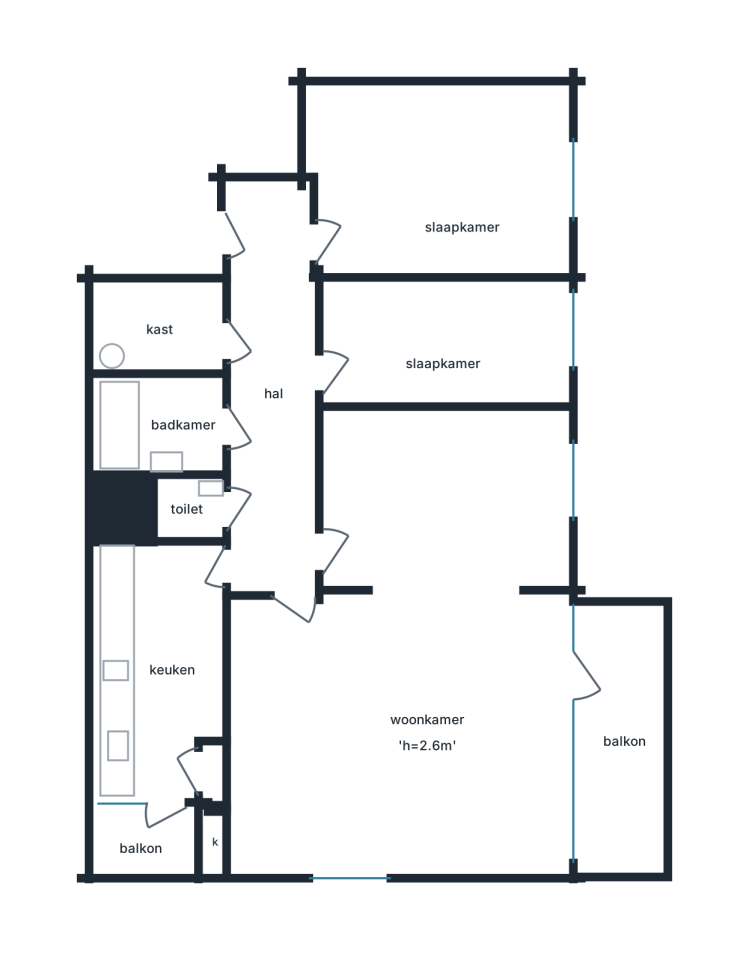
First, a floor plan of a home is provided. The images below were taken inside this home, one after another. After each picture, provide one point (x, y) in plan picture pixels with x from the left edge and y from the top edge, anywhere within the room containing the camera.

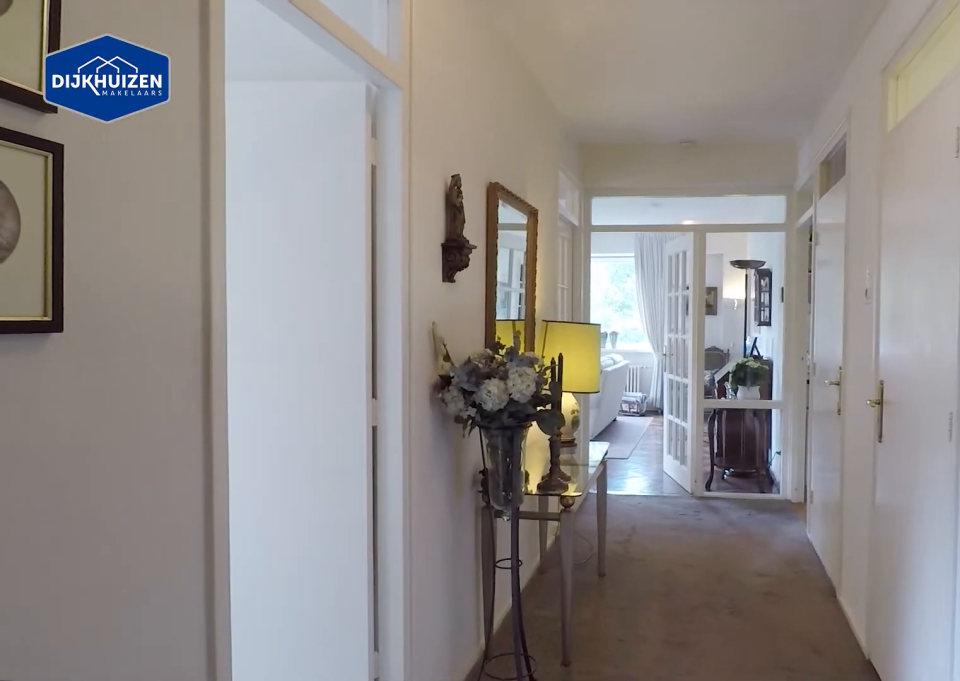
(273, 394)
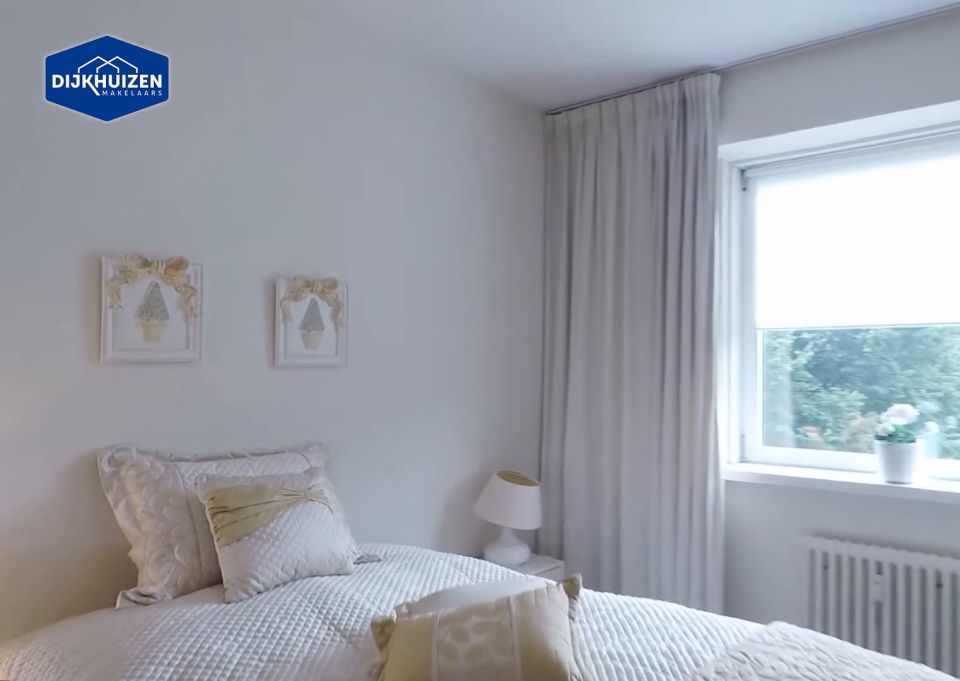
(439, 177)
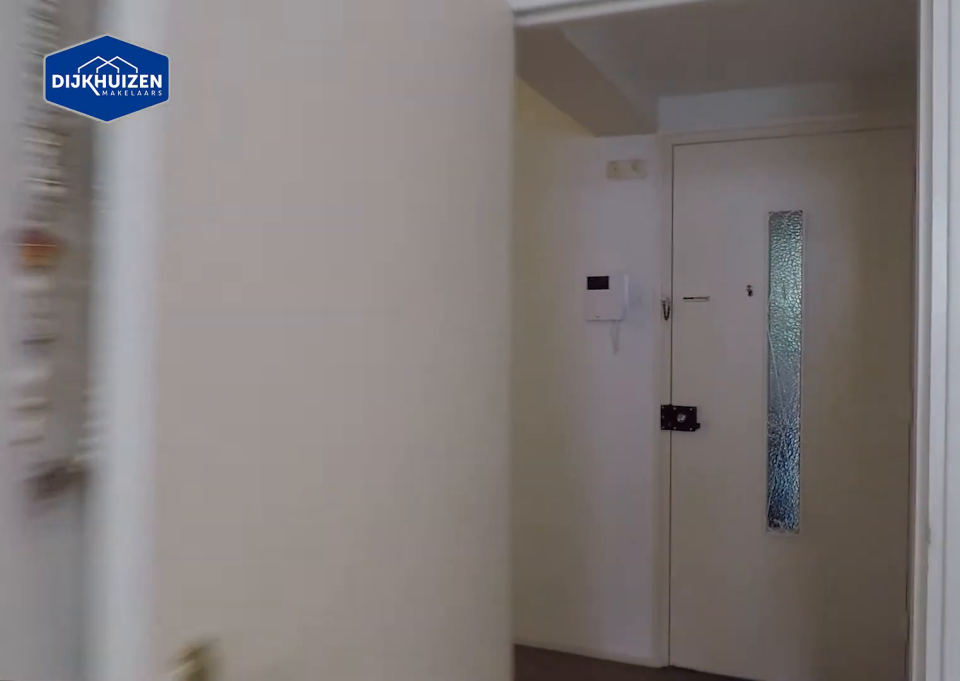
(439, 177)
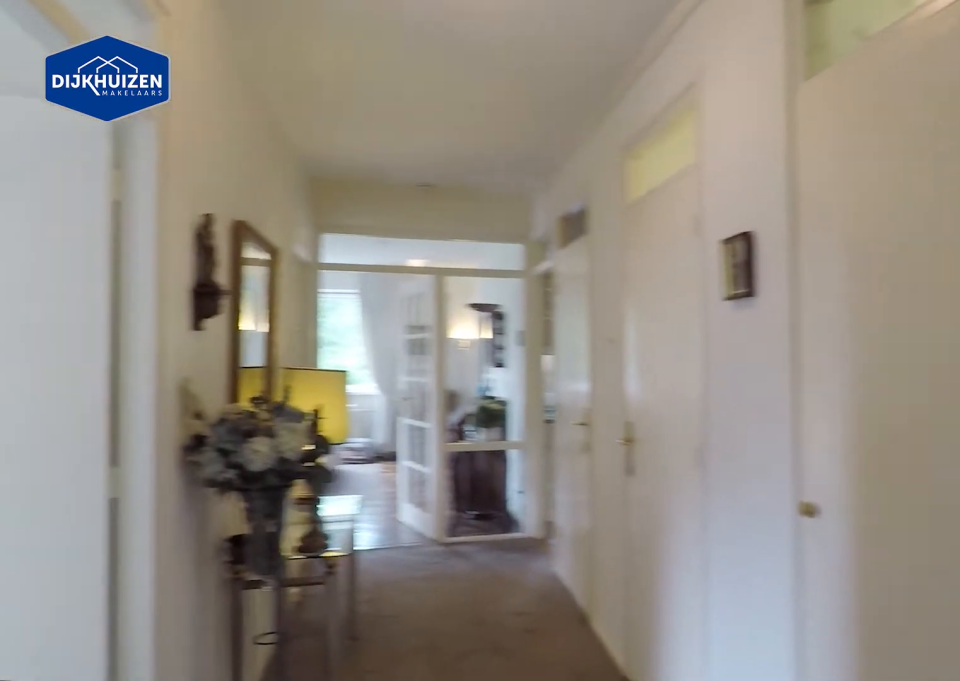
(273, 394)
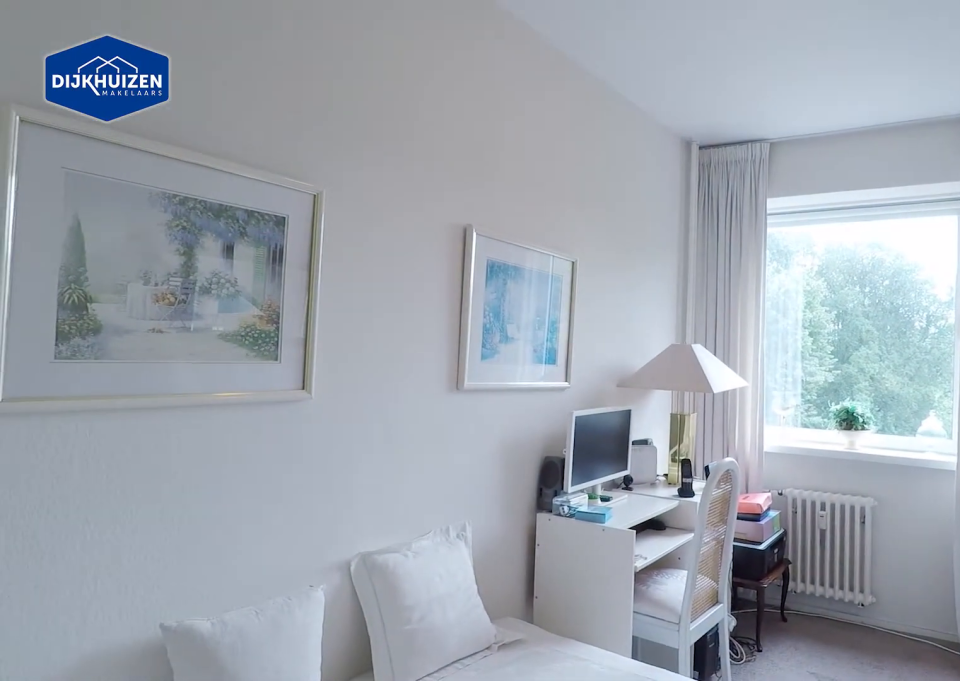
(444, 346)
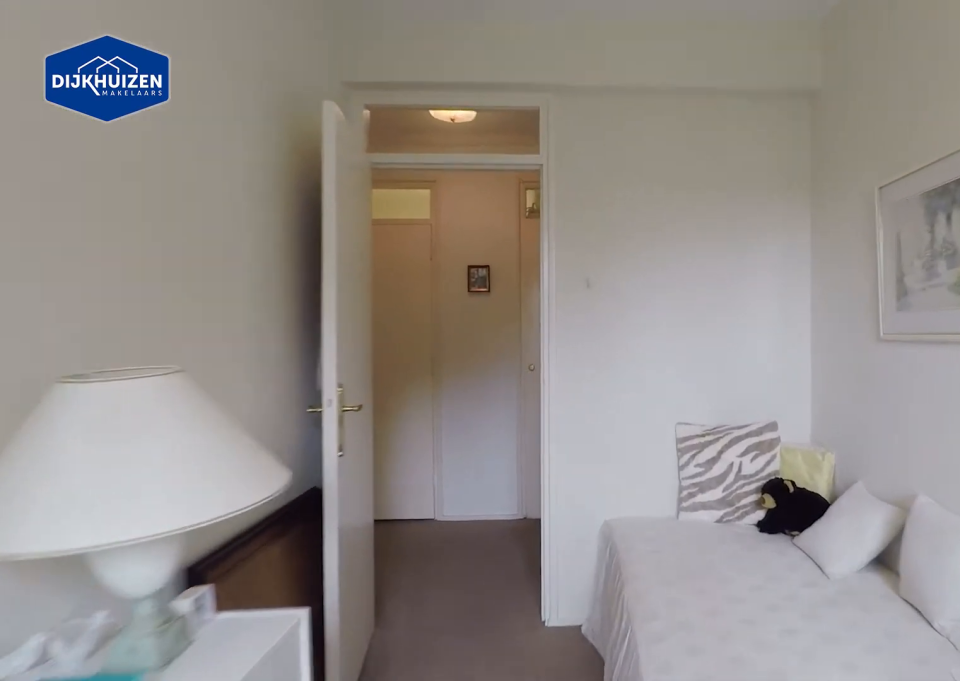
(444, 346)
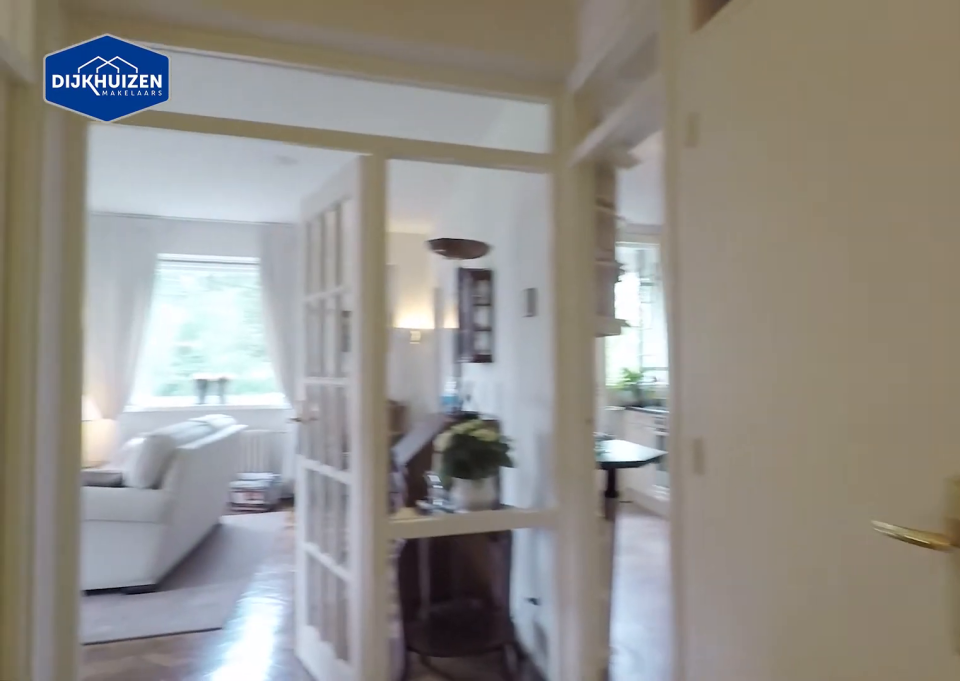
(273, 394)
